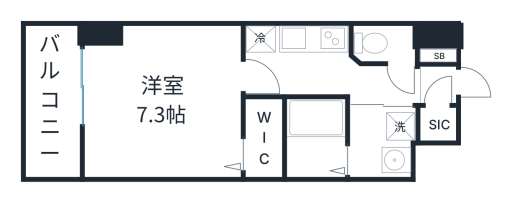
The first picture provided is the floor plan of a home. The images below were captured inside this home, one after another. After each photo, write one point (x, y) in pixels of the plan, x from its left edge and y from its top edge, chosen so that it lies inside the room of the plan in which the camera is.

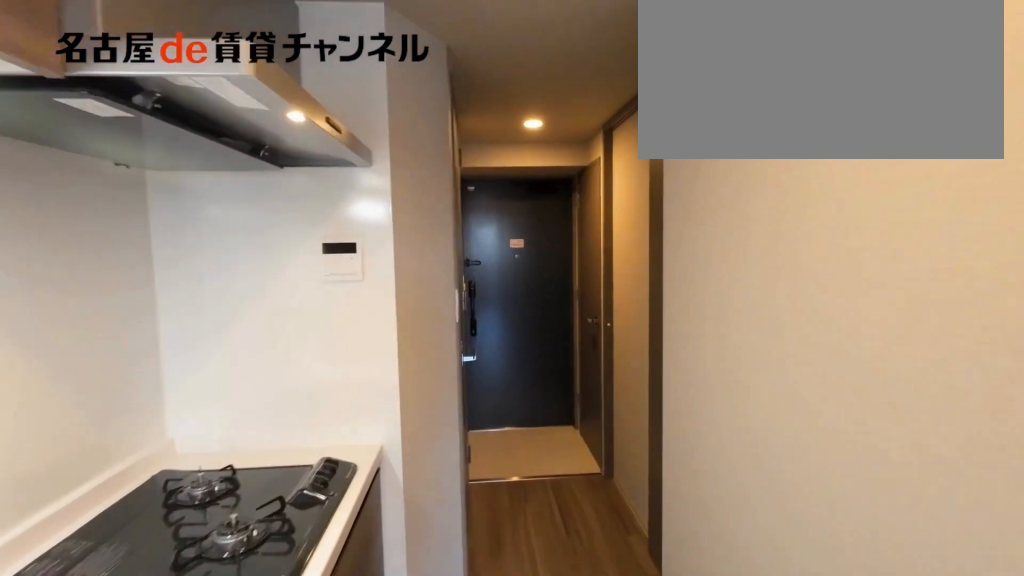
(329, 77)
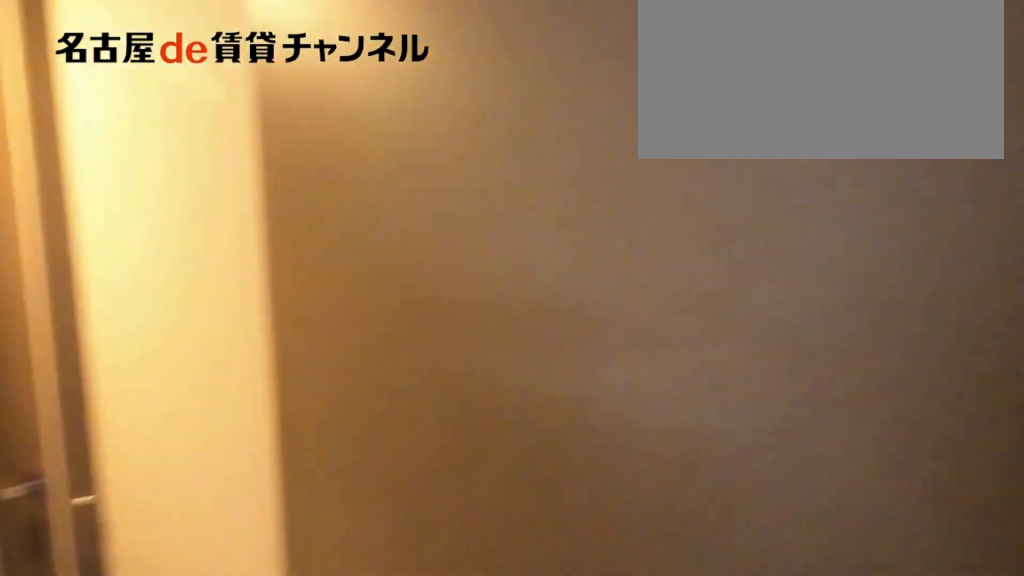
(329, 77)
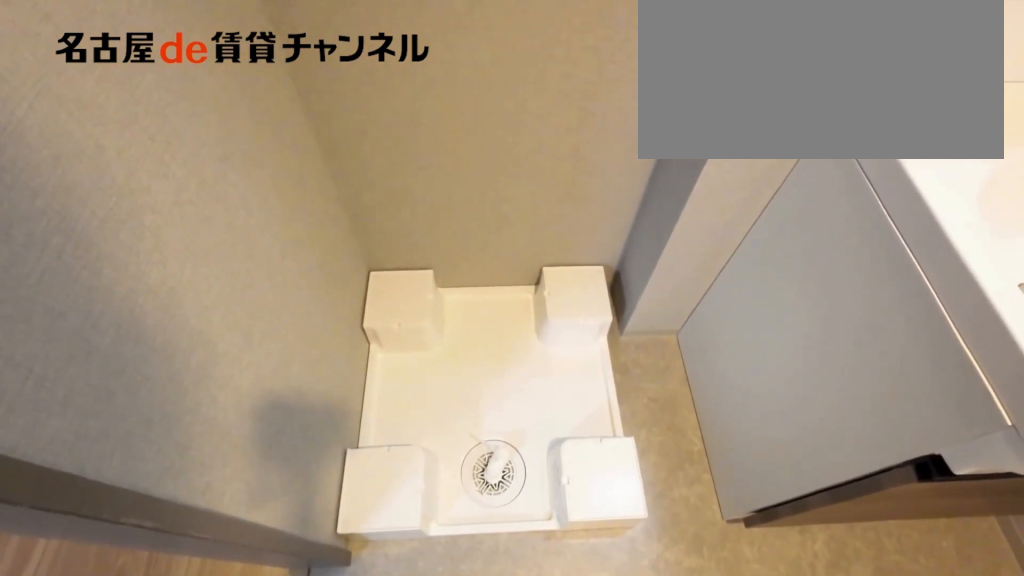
(382, 143)
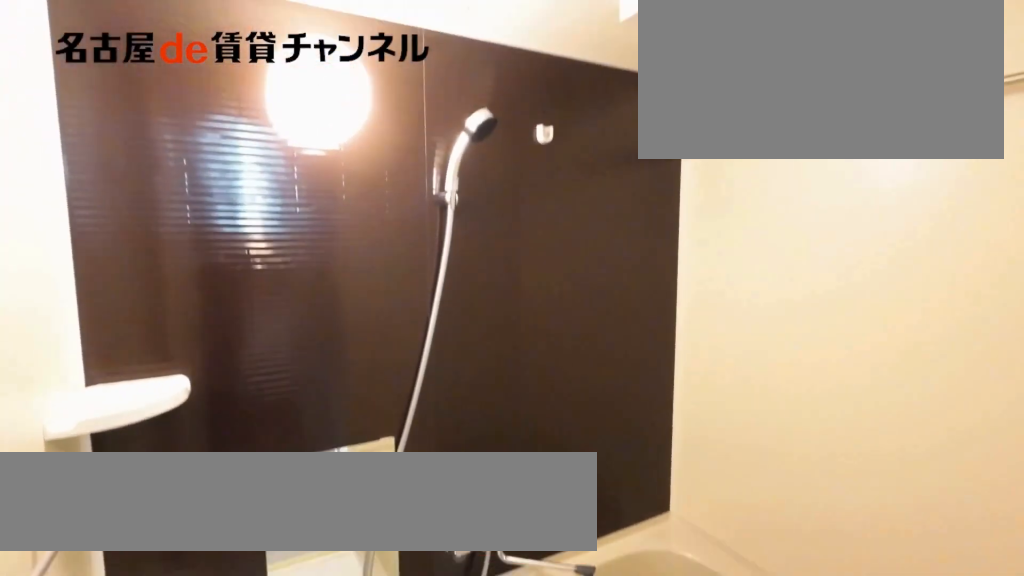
(315, 139)
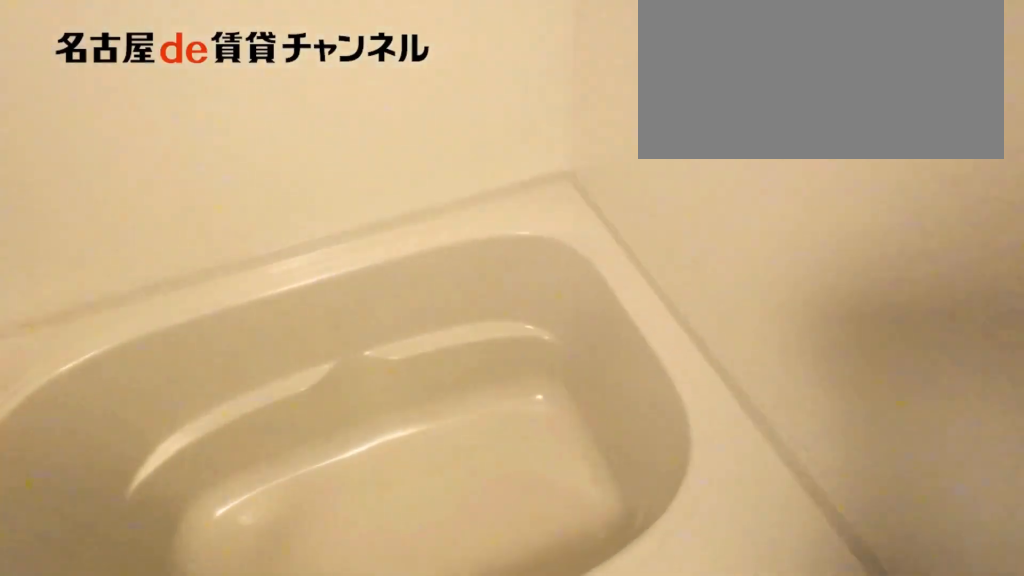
(315, 139)
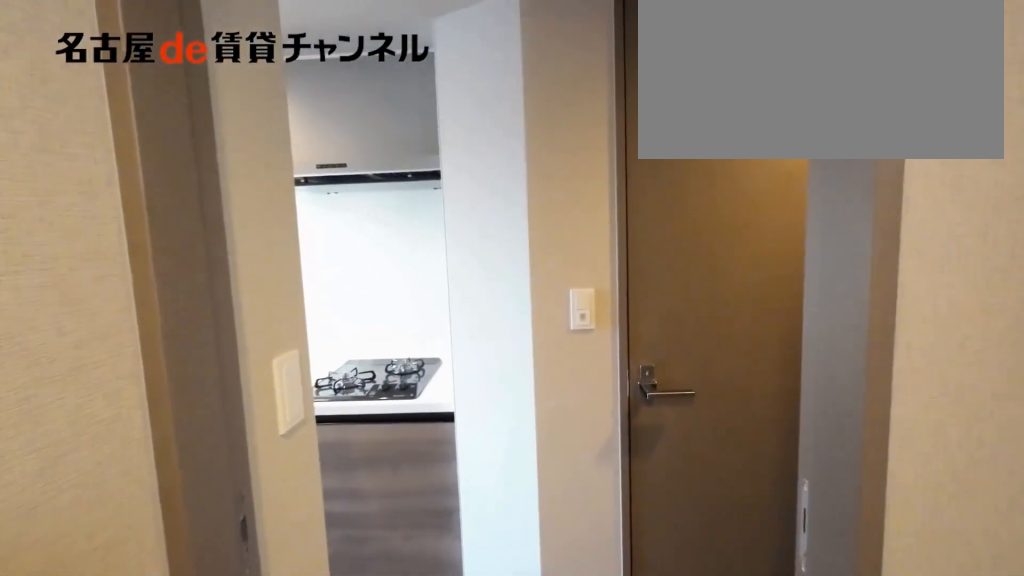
(329, 77)
